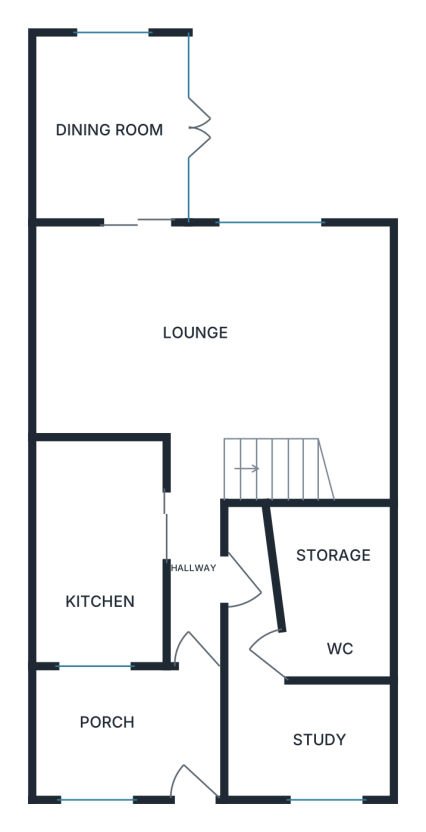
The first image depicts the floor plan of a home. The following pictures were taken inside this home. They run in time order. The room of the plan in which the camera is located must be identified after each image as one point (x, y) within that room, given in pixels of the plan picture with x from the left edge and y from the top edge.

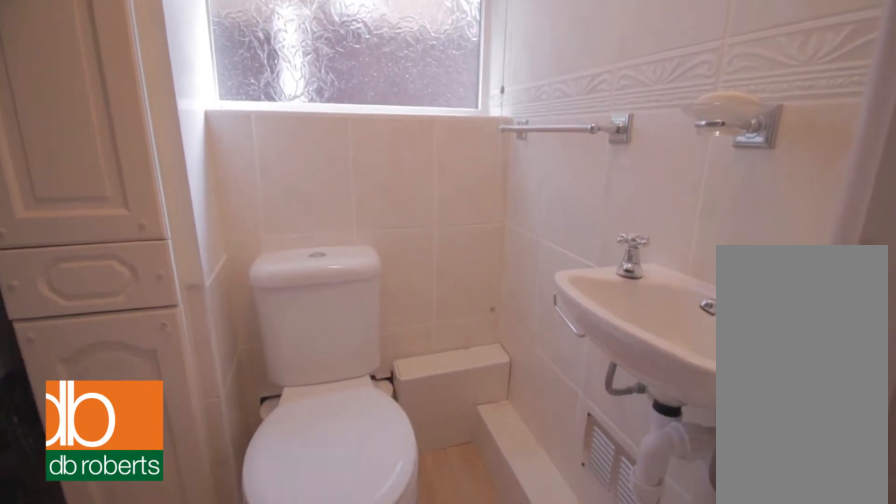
(333, 588)
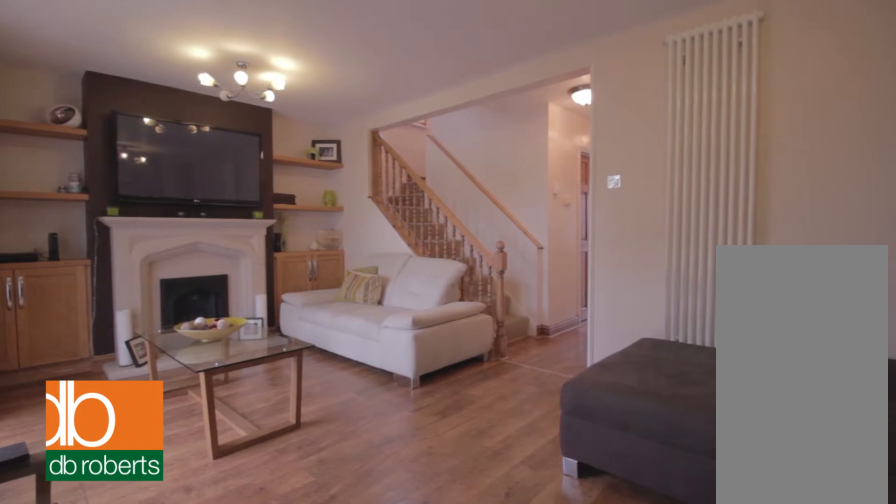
(211, 362)
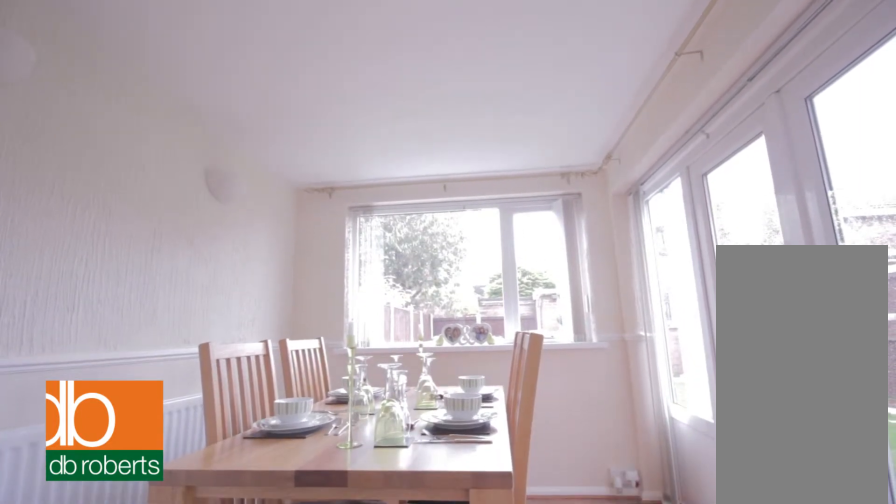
(111, 130)
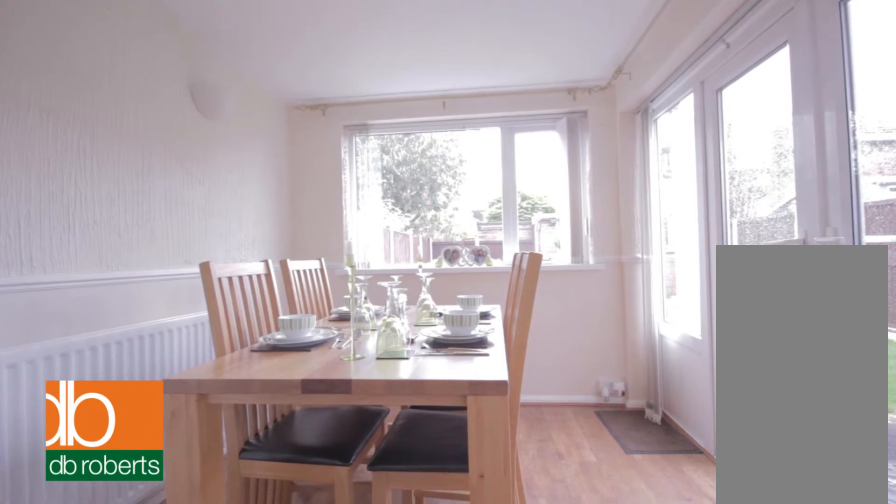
(111, 130)
